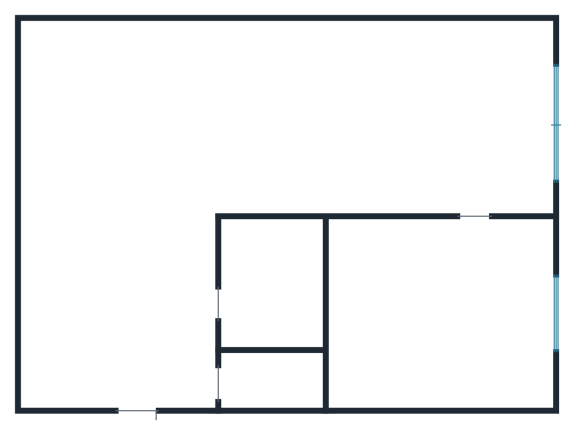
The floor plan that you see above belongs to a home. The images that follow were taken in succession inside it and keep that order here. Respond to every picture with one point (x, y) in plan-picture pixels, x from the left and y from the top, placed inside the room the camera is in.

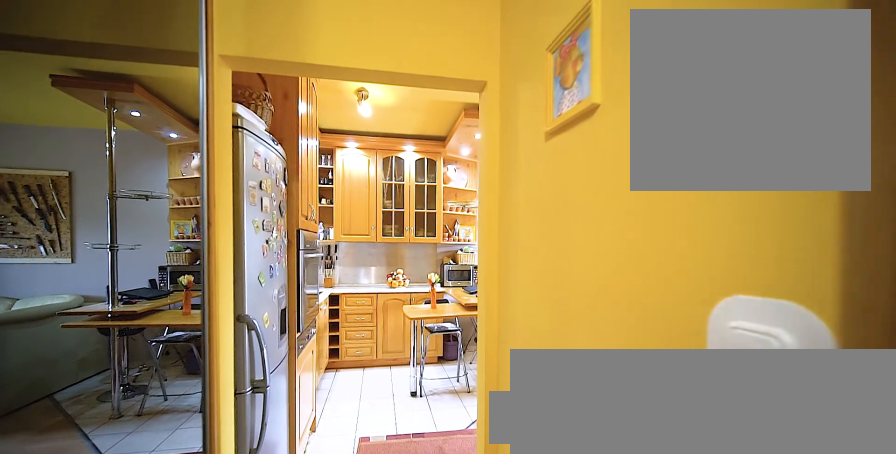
(123, 314)
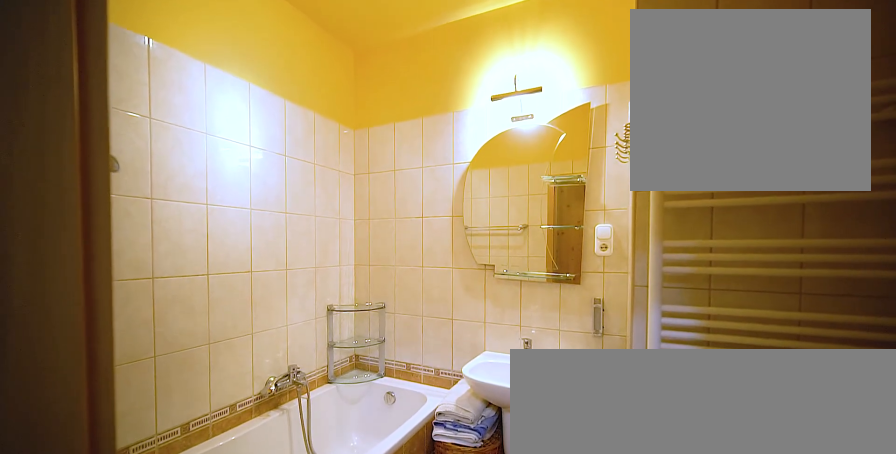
(269, 289)
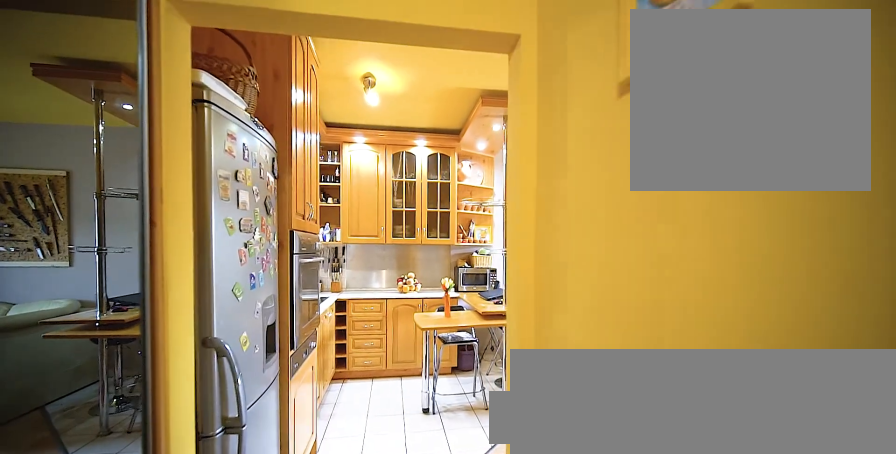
(122, 302)
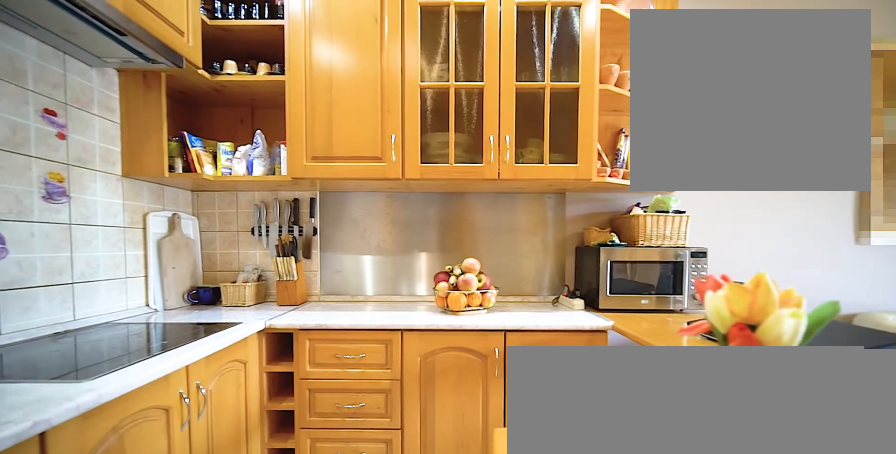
(255, 129)
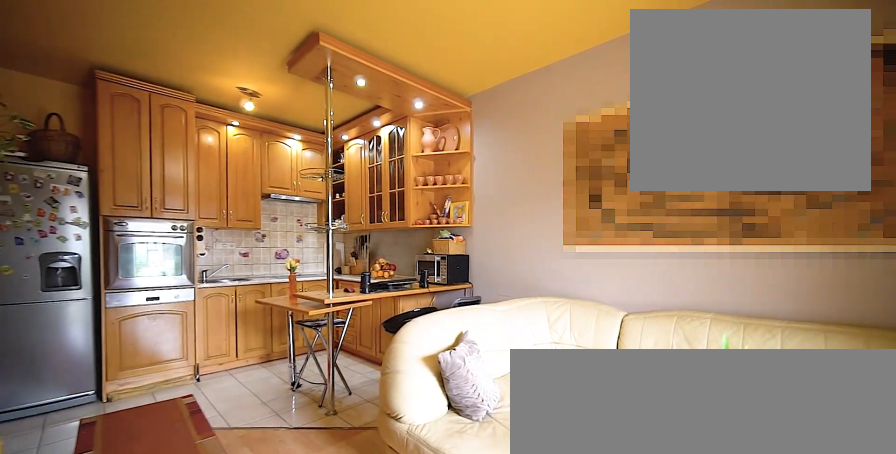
(255, 129)
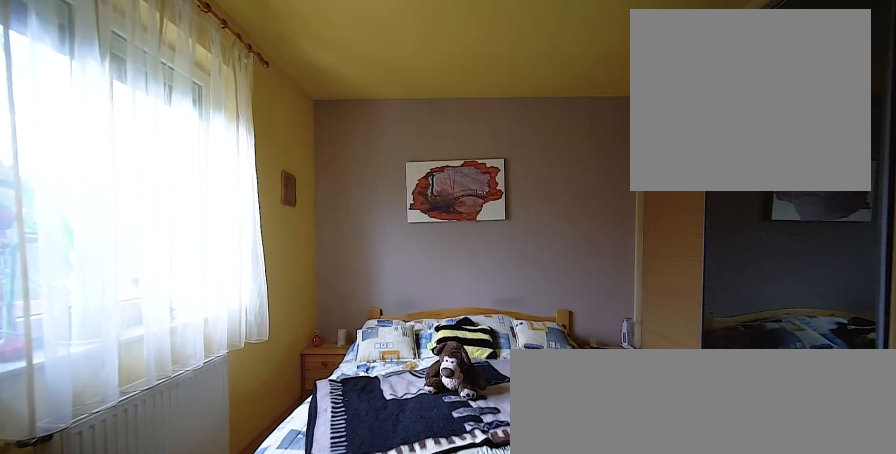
(438, 315)
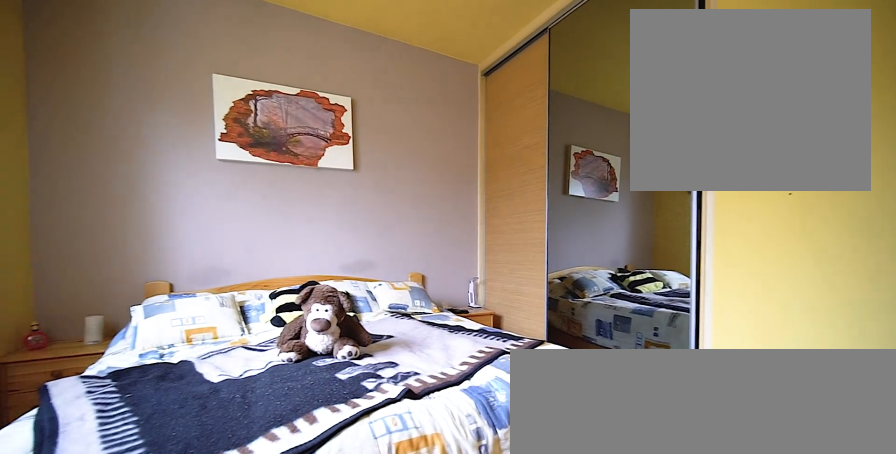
(437, 315)
